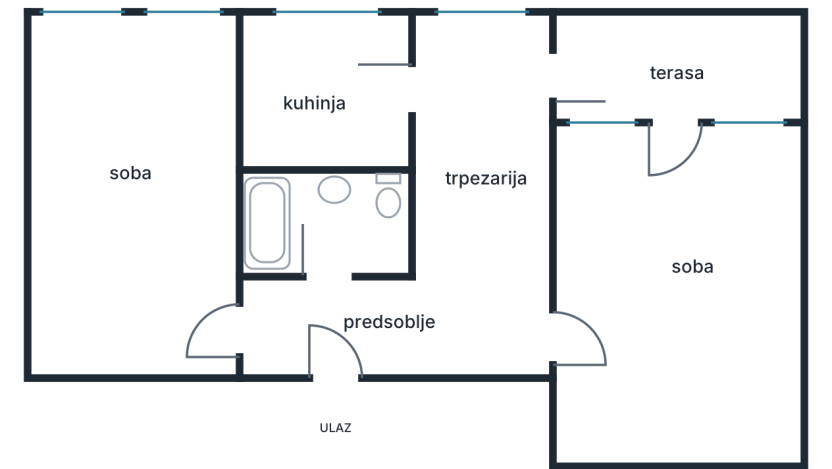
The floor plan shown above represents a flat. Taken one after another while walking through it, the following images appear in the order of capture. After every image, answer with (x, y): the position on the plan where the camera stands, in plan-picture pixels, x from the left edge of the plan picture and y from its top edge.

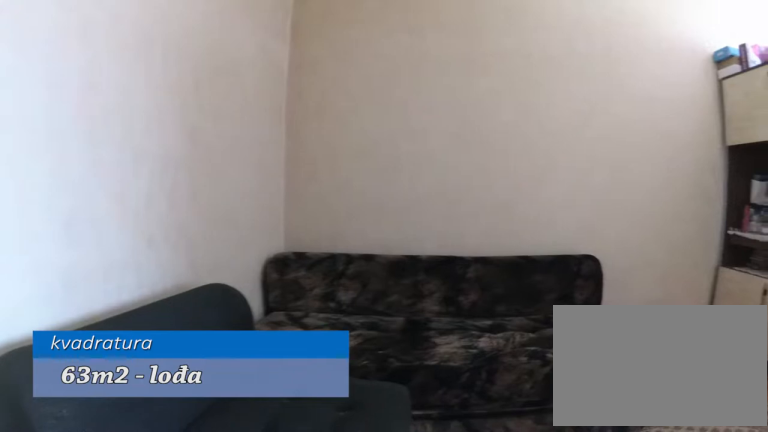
(215, 331)
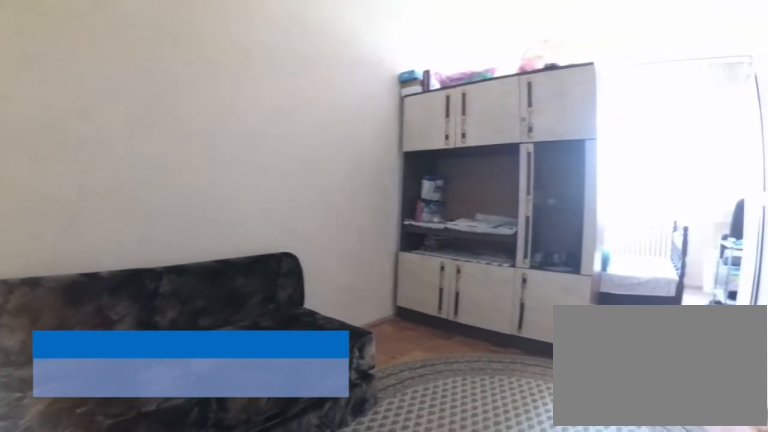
(211, 342)
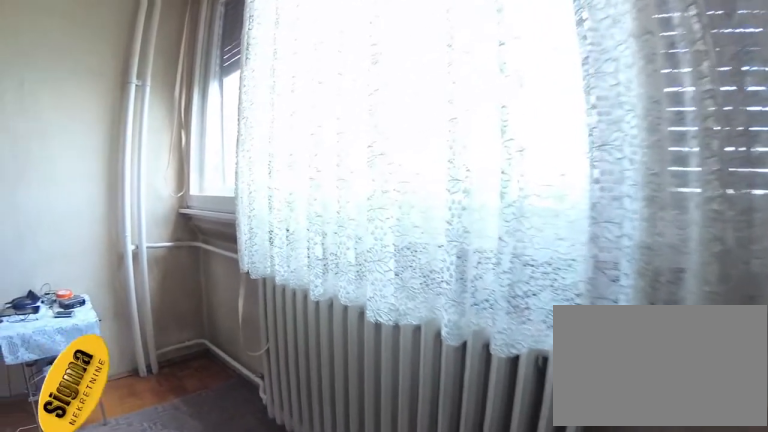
(204, 78)
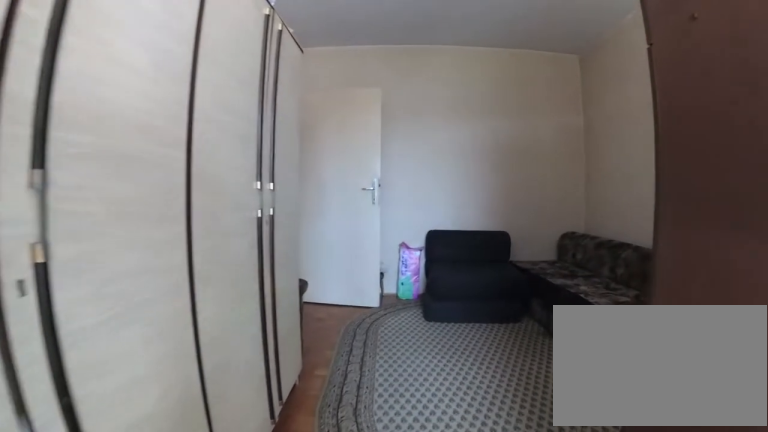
(192, 125)
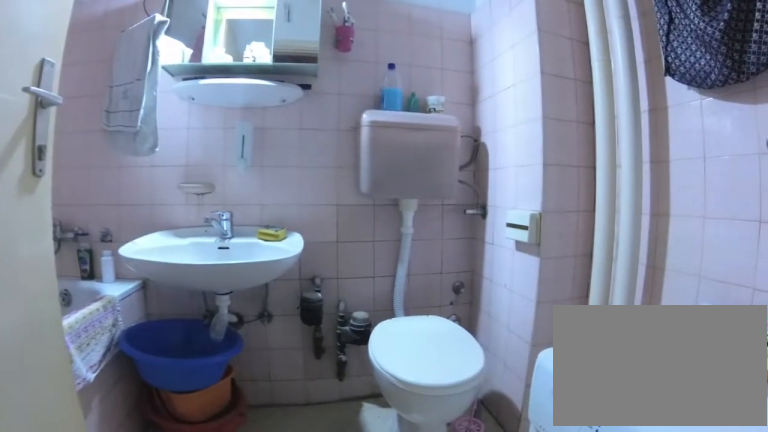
(318, 287)
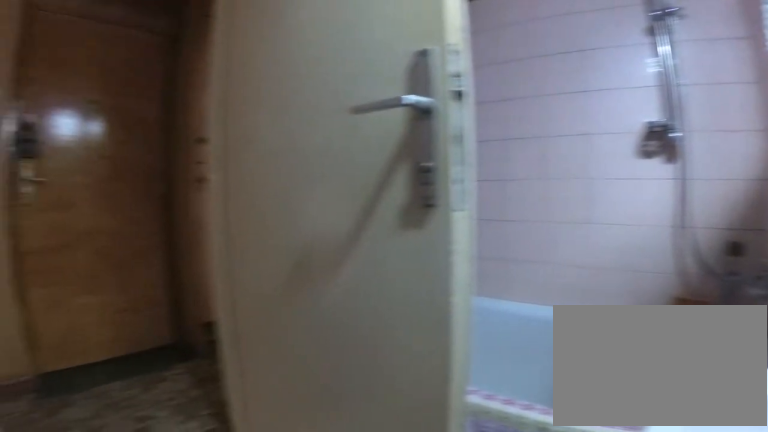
(341, 215)
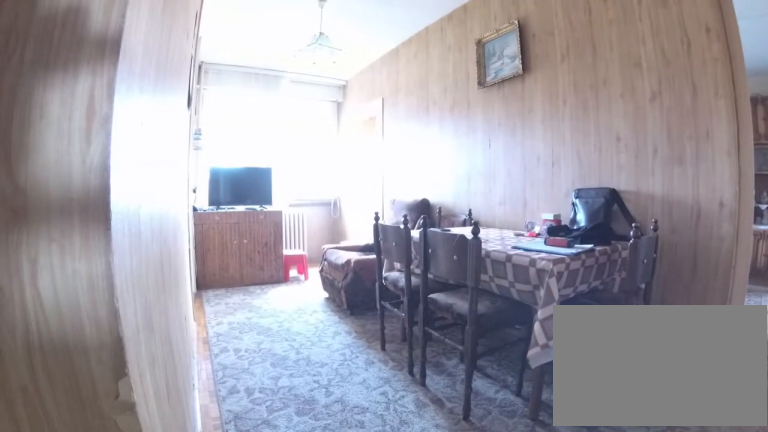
(421, 321)
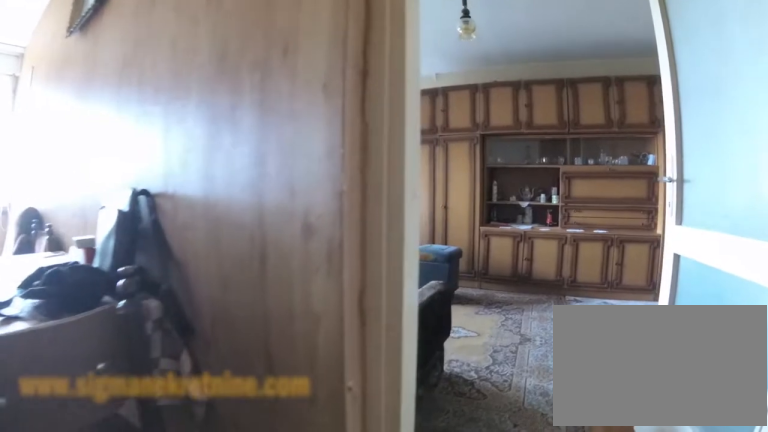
(486, 326)
